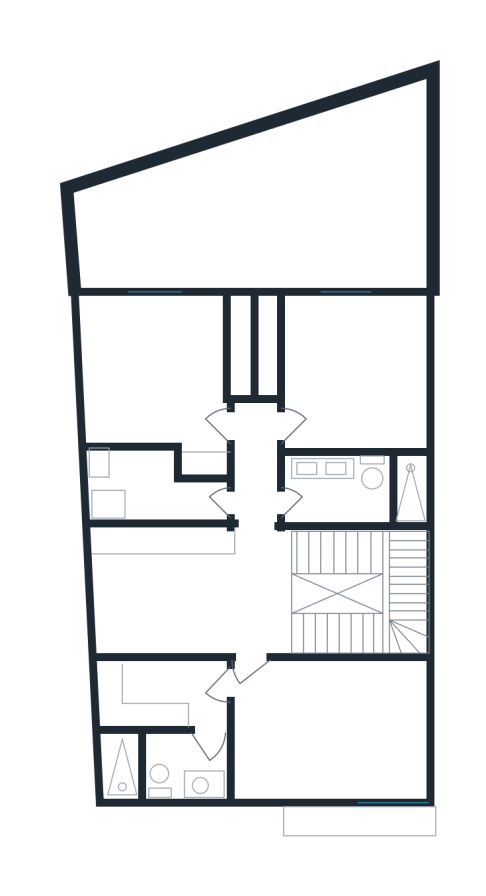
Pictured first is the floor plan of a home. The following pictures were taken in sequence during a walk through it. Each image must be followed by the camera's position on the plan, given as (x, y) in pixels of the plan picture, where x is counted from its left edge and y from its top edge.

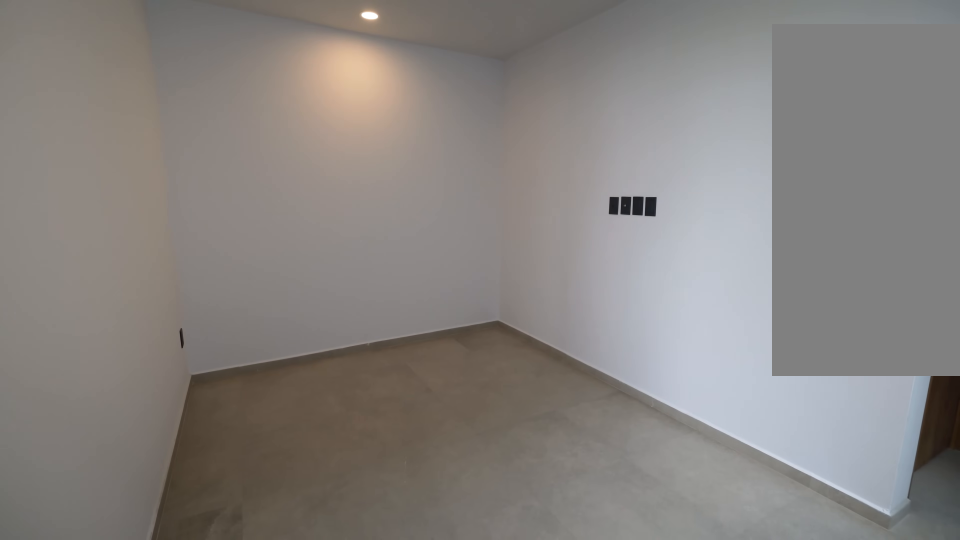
(251, 616)
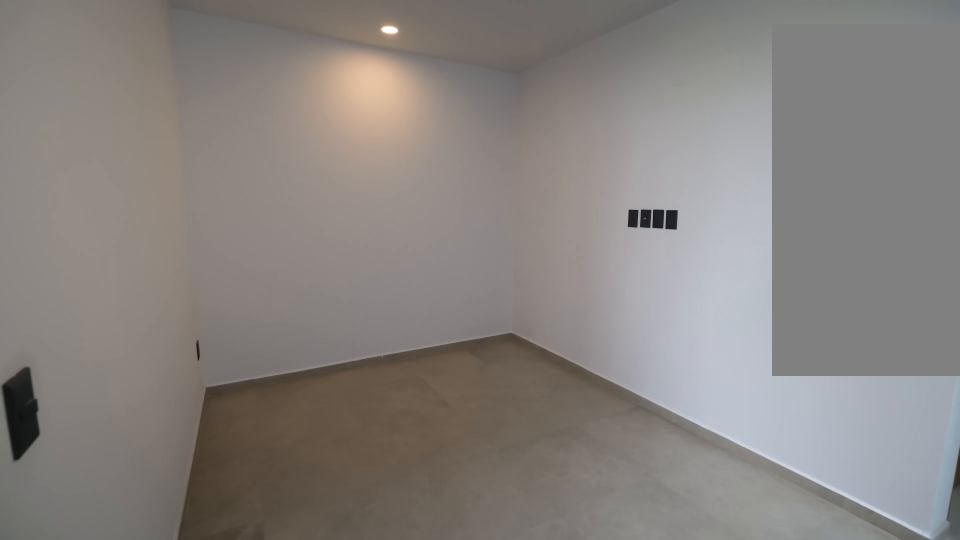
(251, 616)
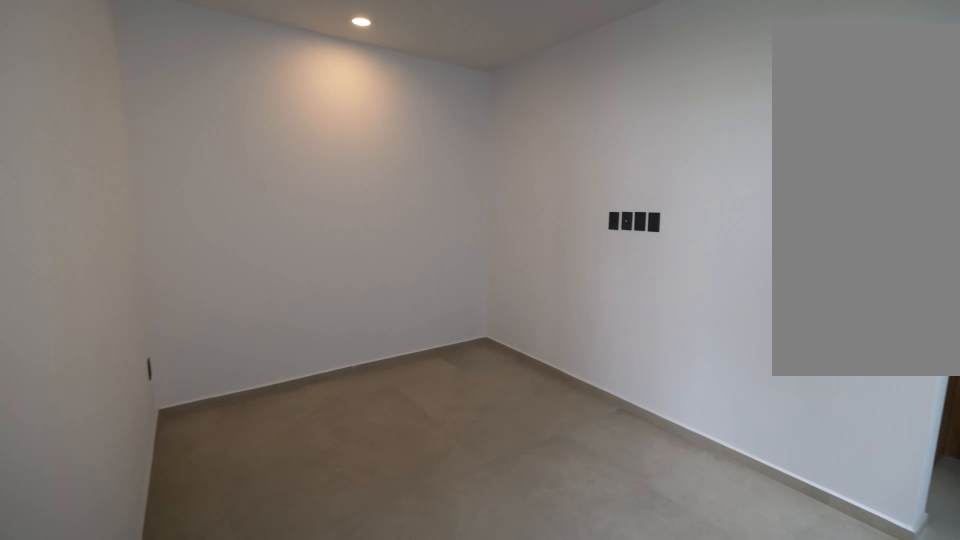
(251, 616)
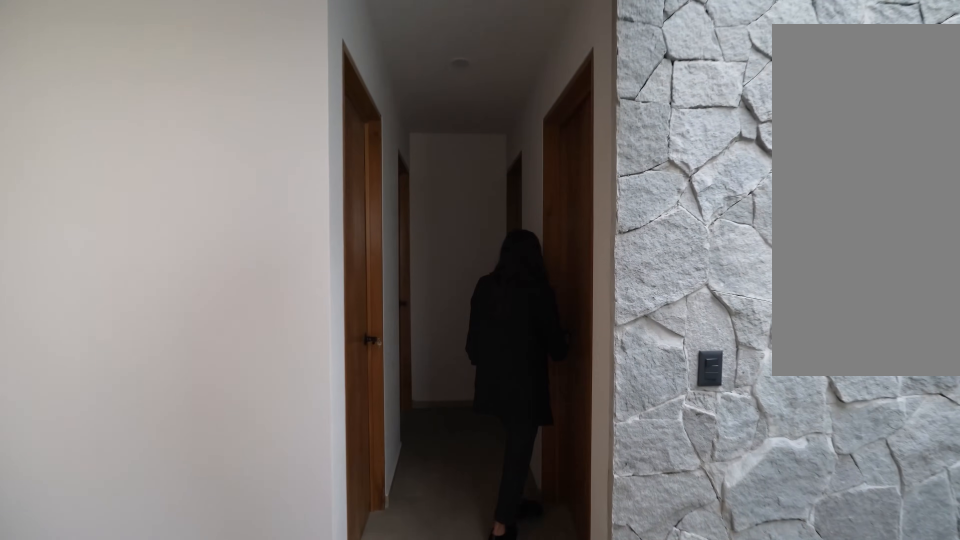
(251, 587)
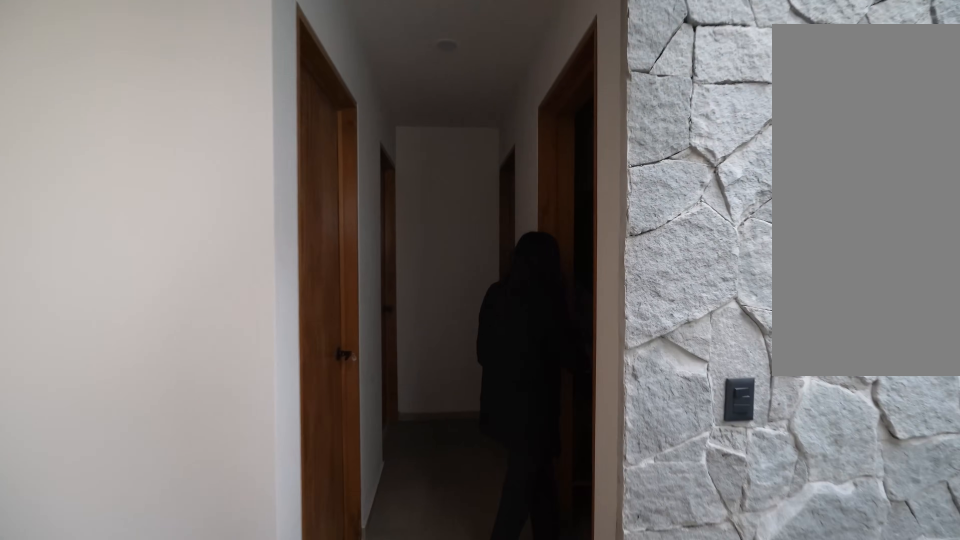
(249, 562)
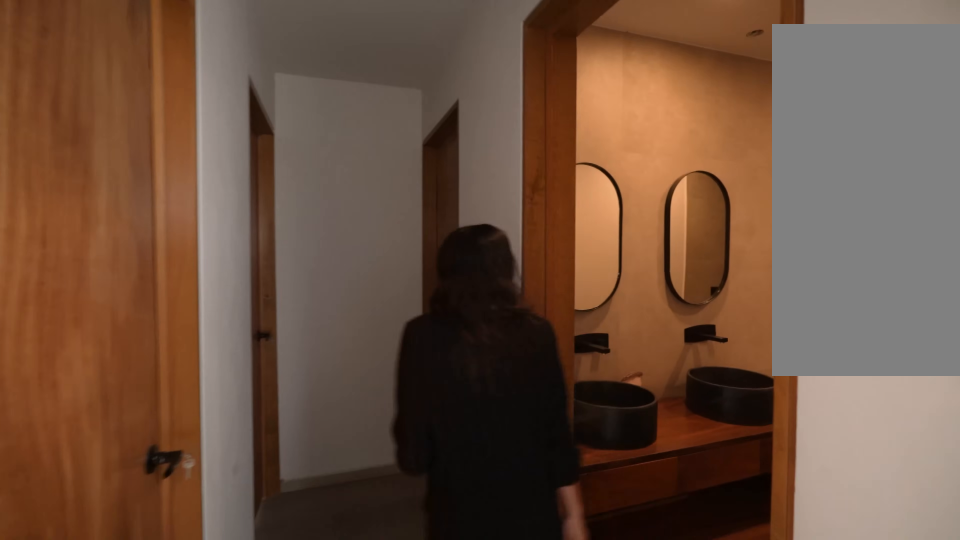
(254, 507)
